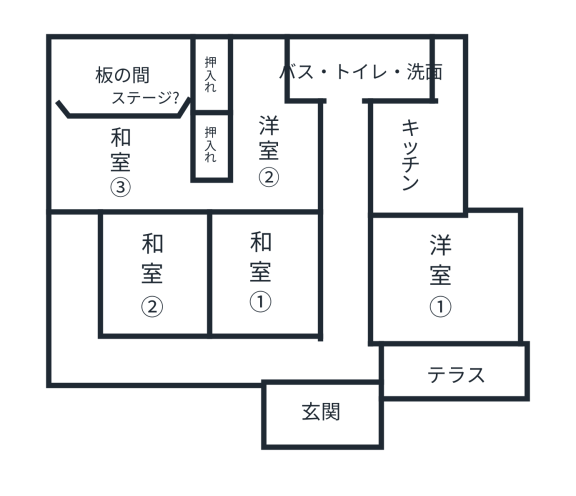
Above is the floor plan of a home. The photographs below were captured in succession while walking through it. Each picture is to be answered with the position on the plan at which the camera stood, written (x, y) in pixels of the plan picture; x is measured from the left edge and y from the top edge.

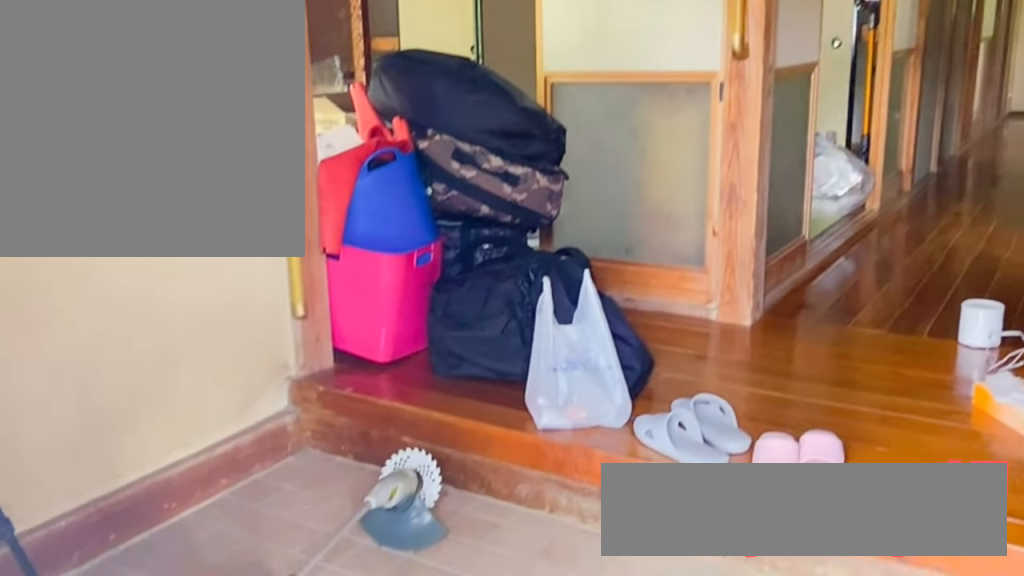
(338, 402)
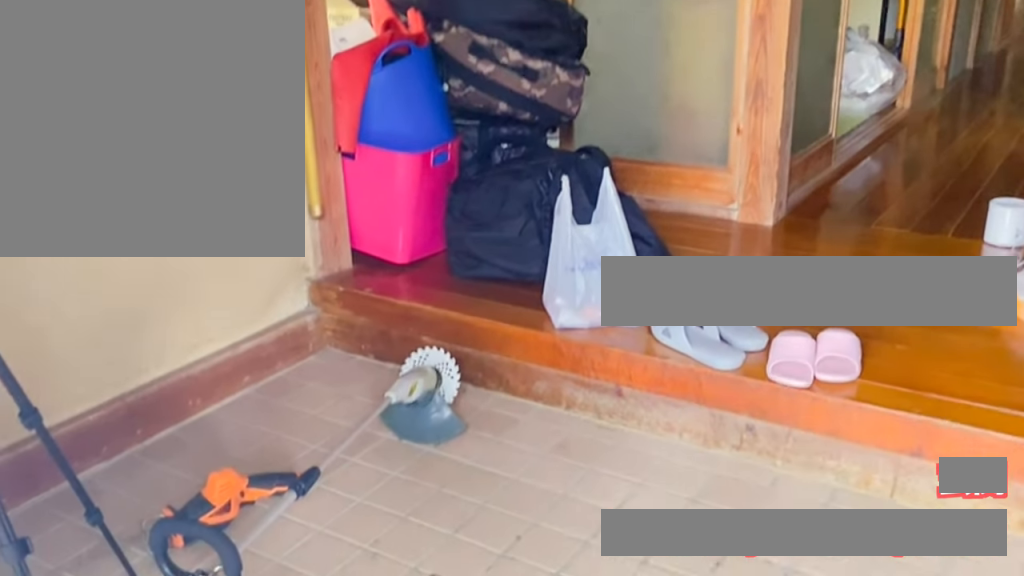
(337, 401)
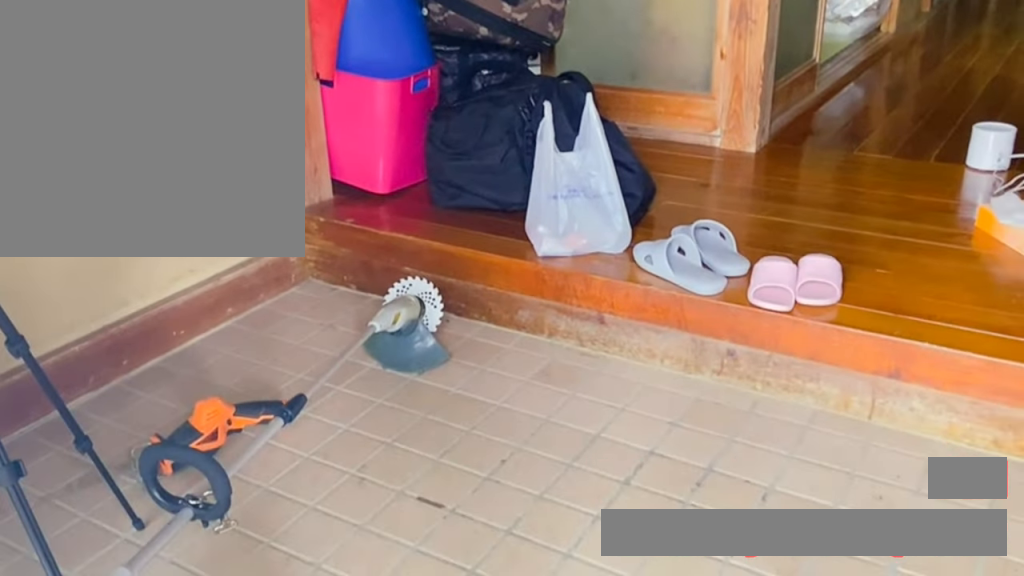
(336, 400)
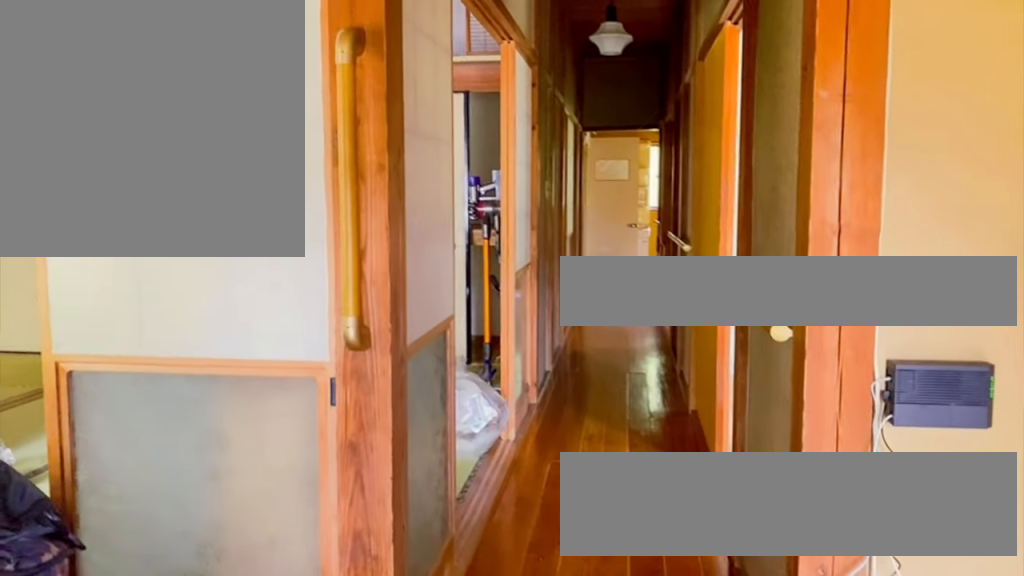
(326, 356)
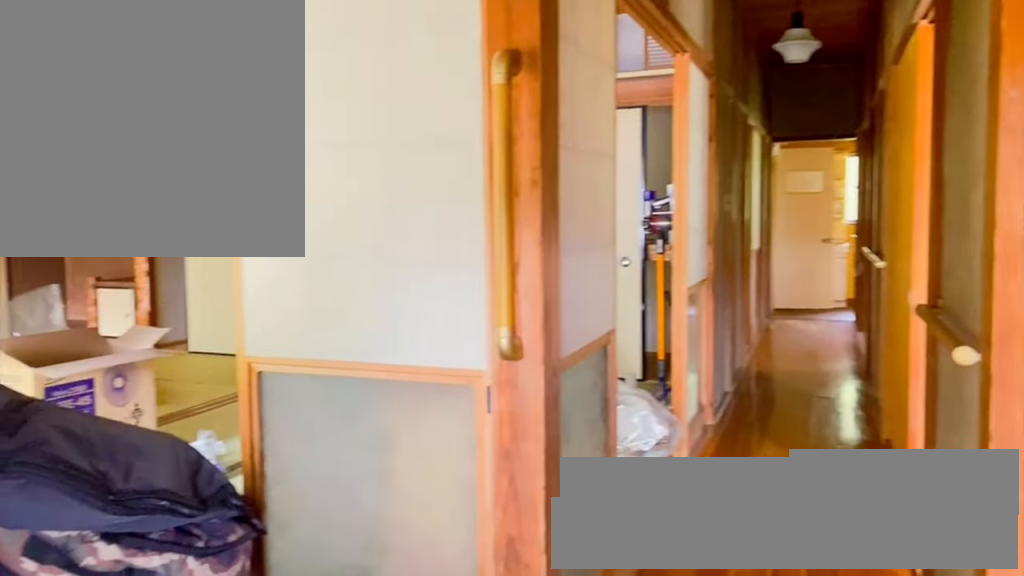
(327, 354)
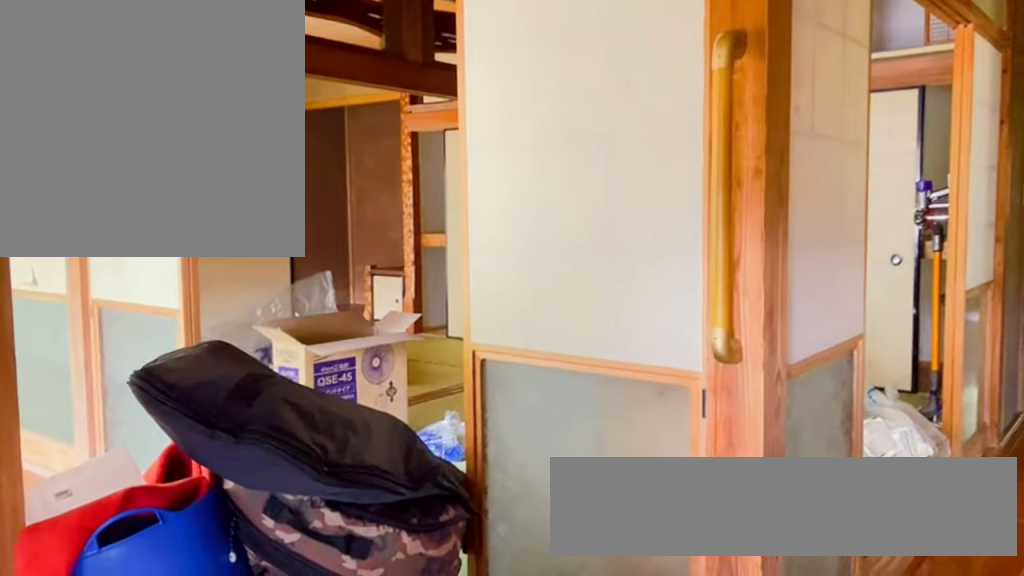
(328, 348)
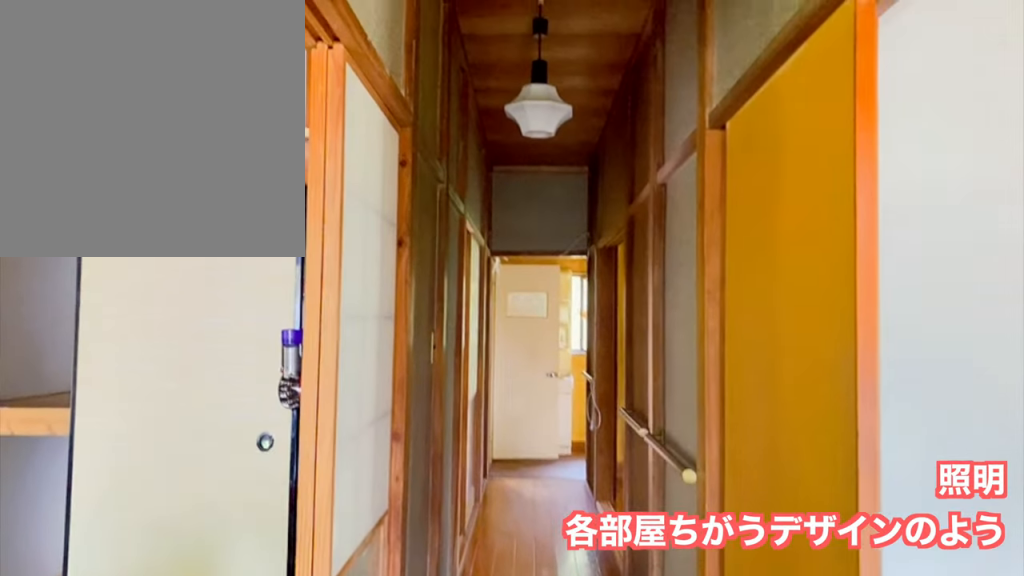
(340, 282)
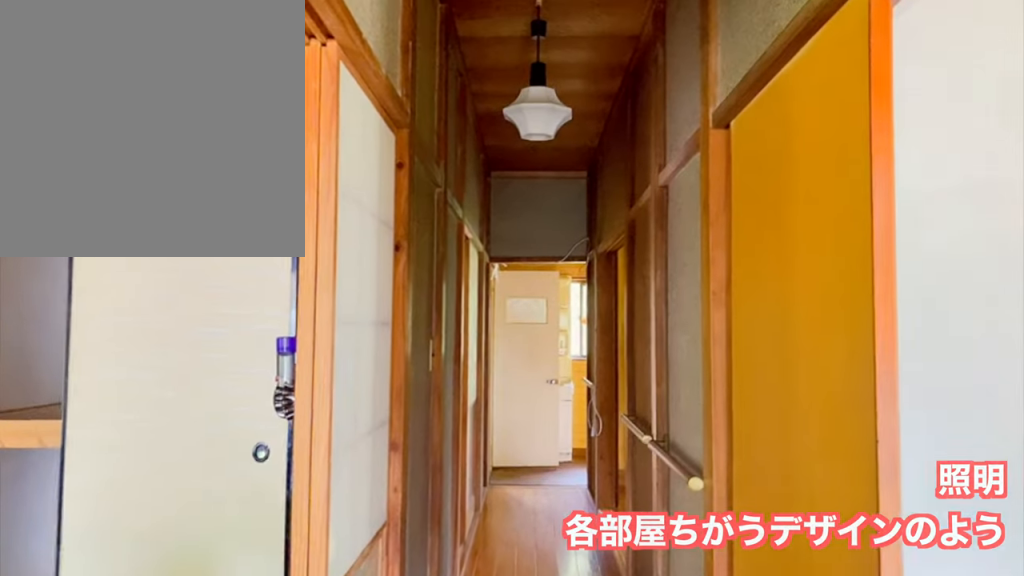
(340, 281)
